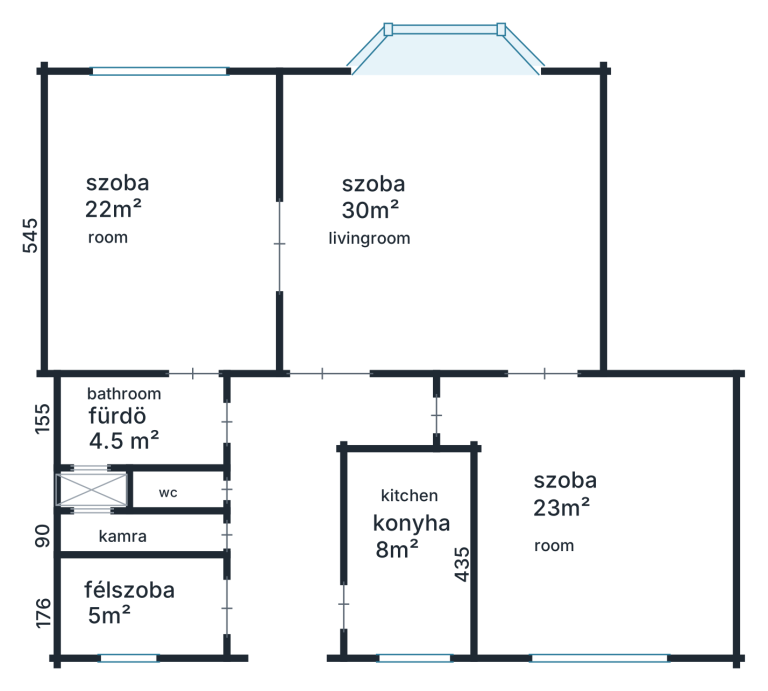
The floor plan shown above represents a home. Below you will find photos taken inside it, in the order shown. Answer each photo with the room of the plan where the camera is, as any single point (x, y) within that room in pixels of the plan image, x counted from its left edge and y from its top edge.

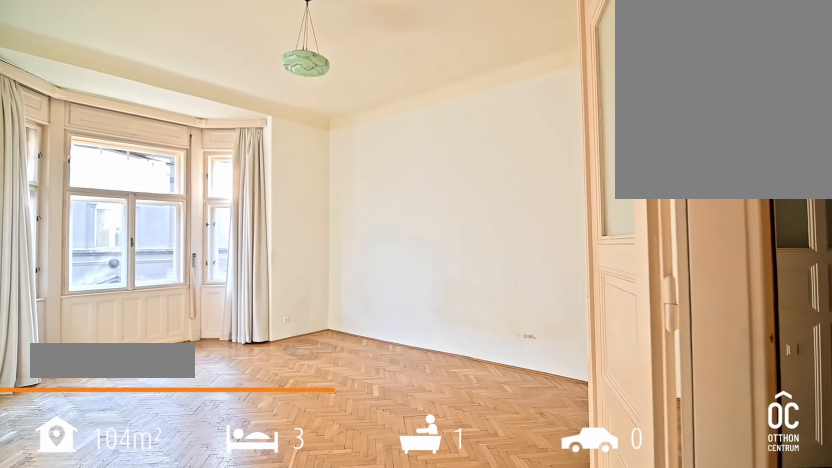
(438, 210)
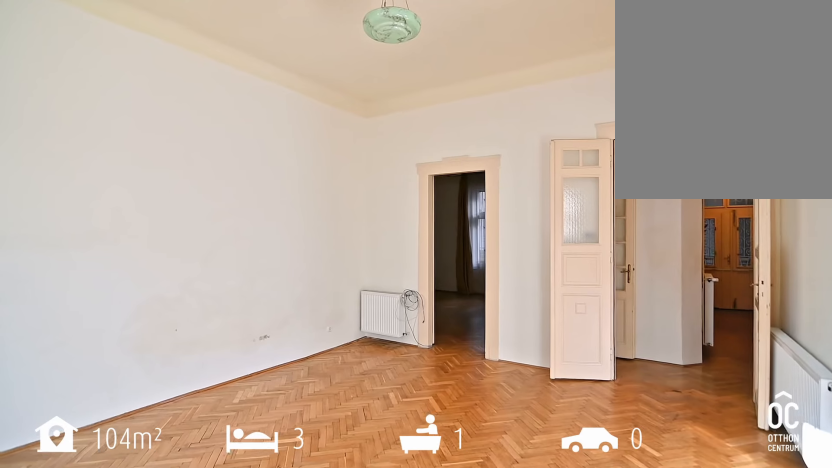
(438, 210)
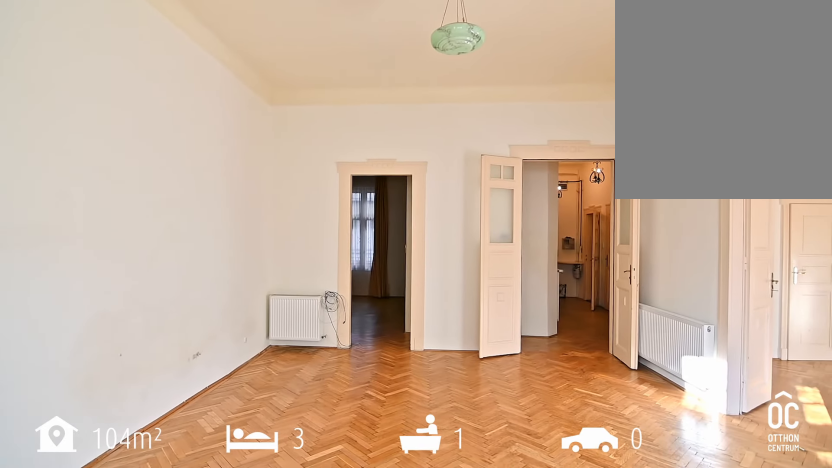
(438, 210)
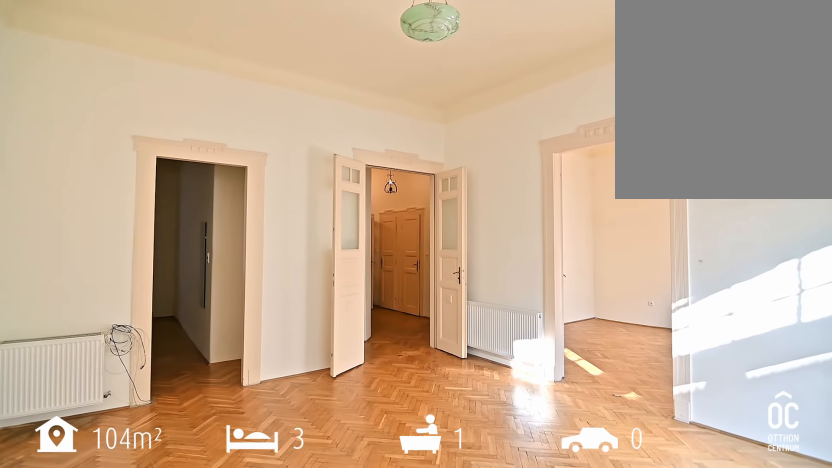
(438, 210)
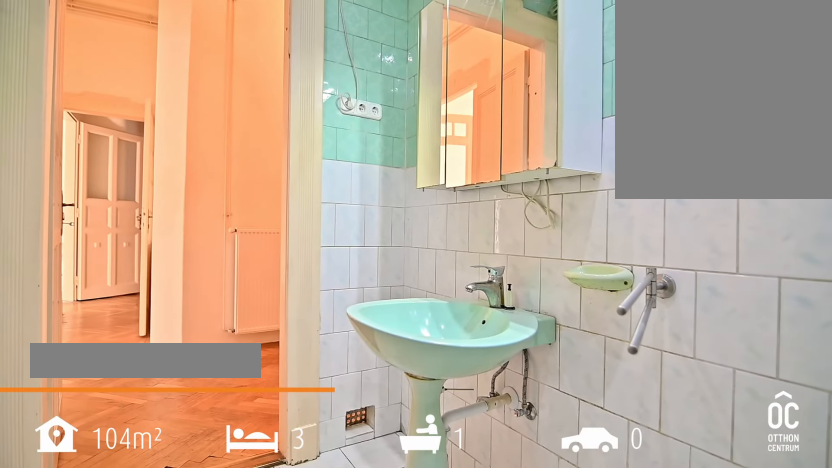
(139, 419)
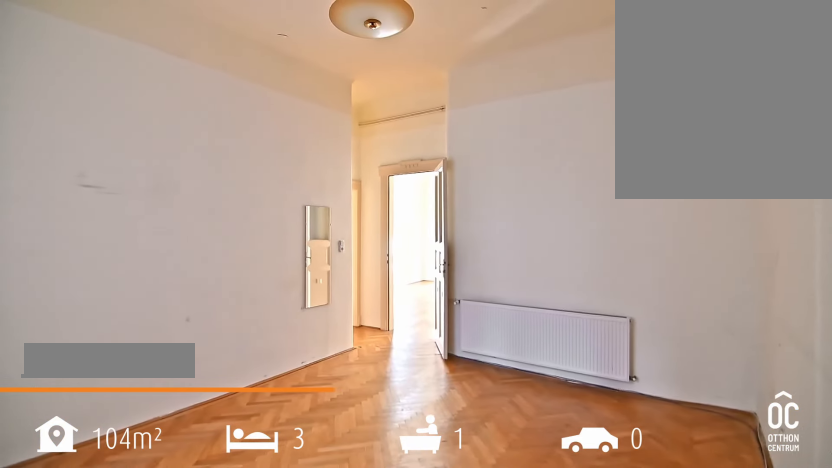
(604, 520)
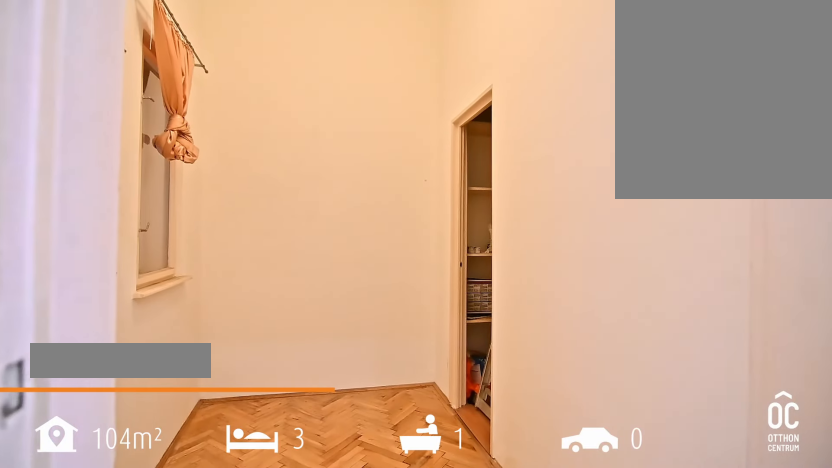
(140, 603)
